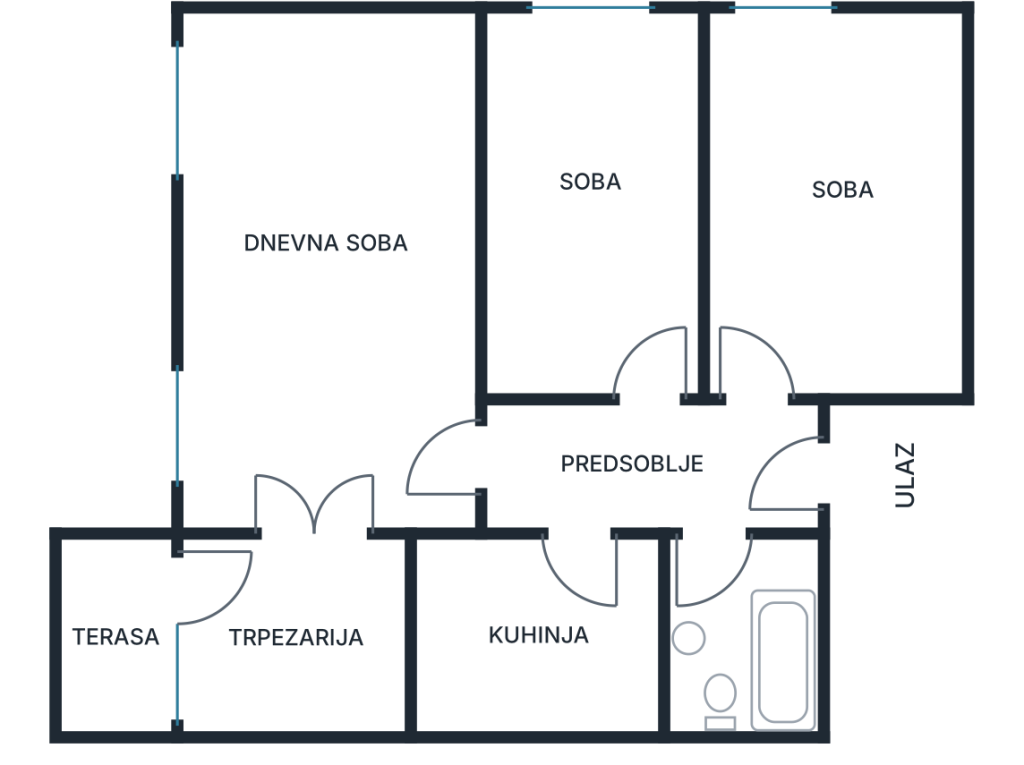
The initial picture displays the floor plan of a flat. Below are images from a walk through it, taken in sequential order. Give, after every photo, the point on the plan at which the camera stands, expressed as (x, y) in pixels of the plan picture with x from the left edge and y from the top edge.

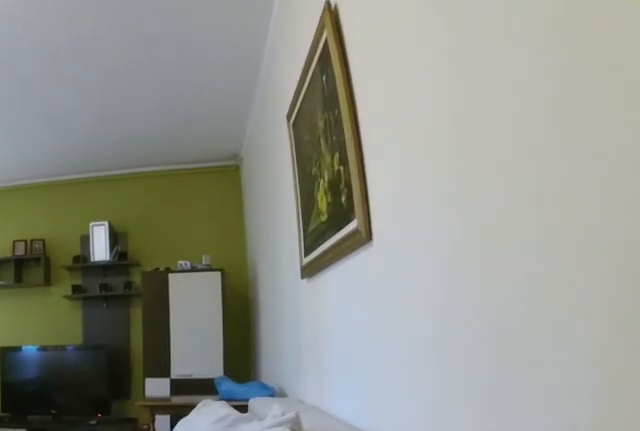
(439, 455)
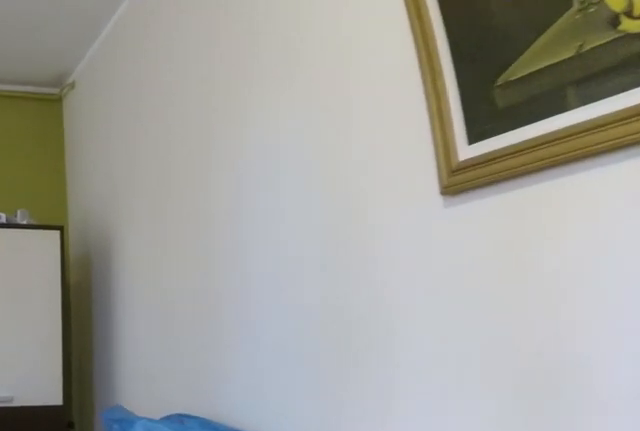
(382, 223)
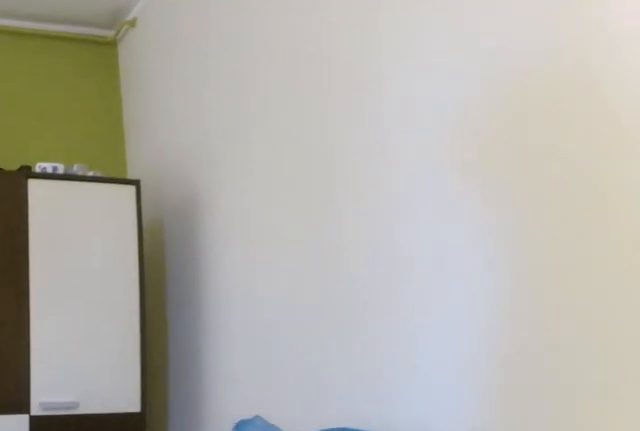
(366, 155)
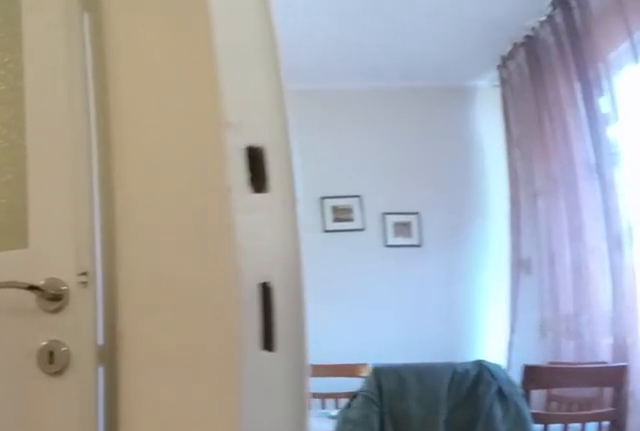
(344, 429)
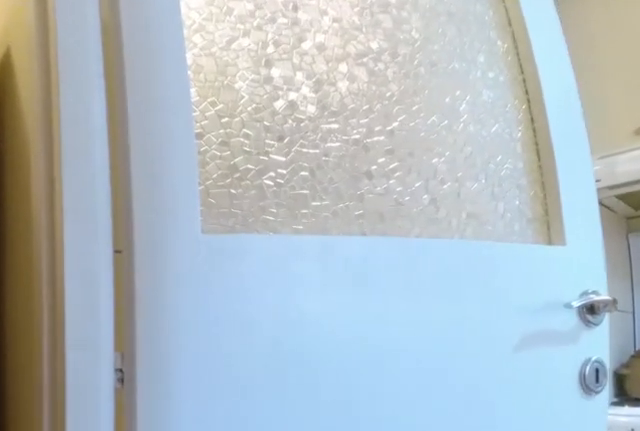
(560, 492)
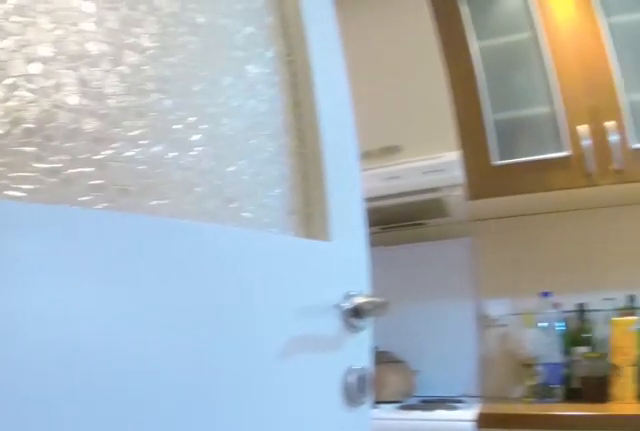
(572, 498)
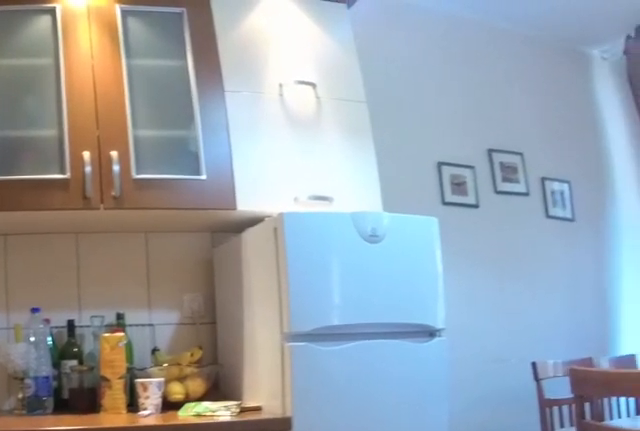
(583, 526)
